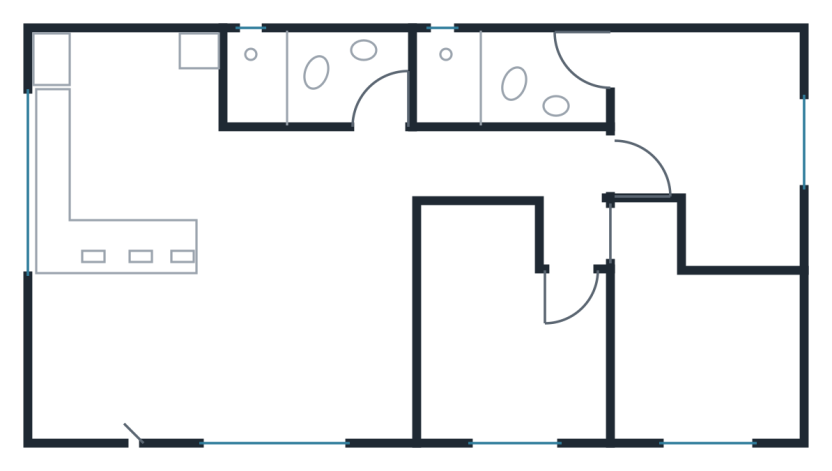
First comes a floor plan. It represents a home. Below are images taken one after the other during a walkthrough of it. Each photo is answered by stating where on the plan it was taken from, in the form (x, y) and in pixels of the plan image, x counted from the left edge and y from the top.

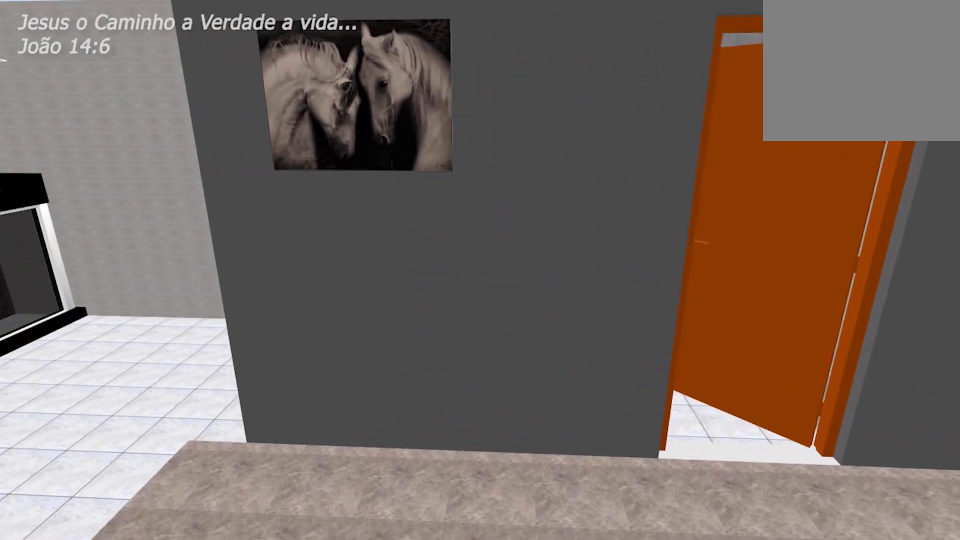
(256, 232)
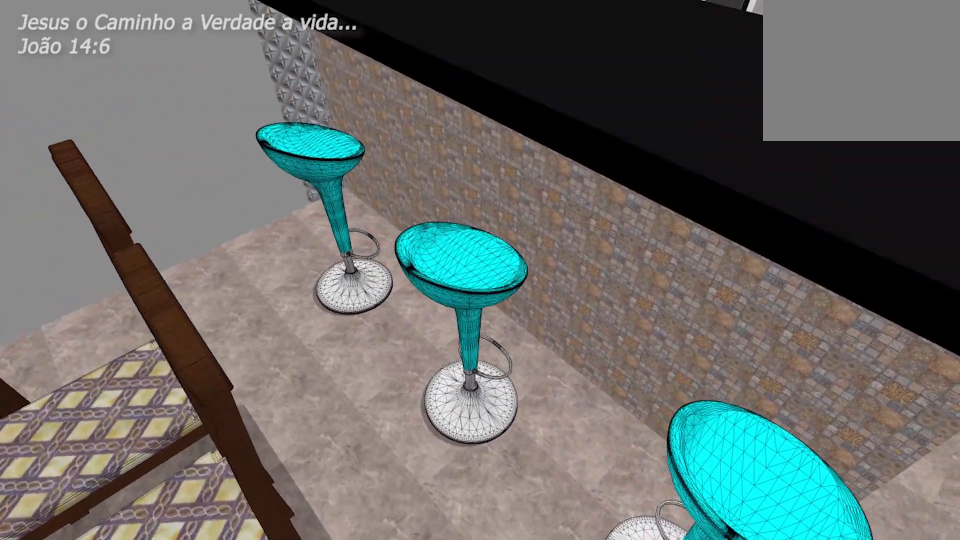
(139, 310)
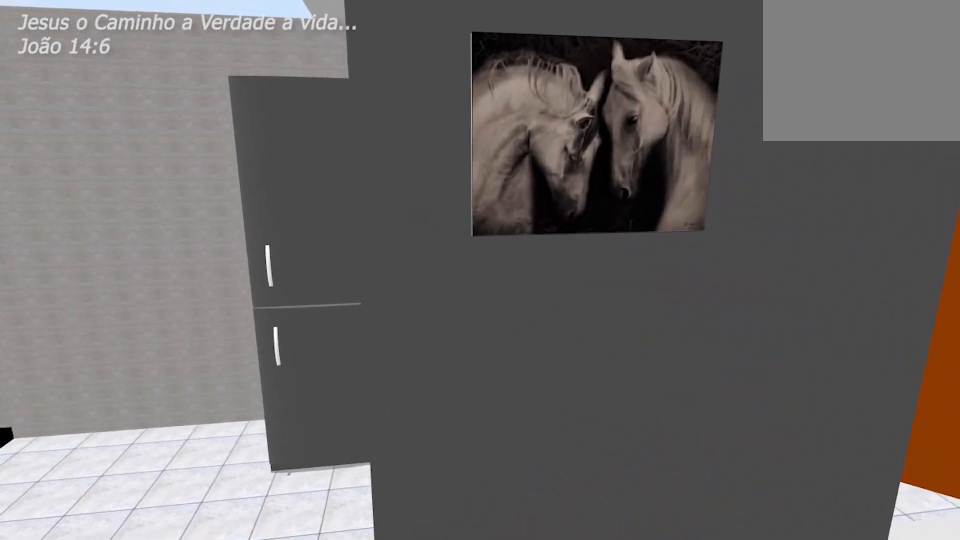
(263, 193)
